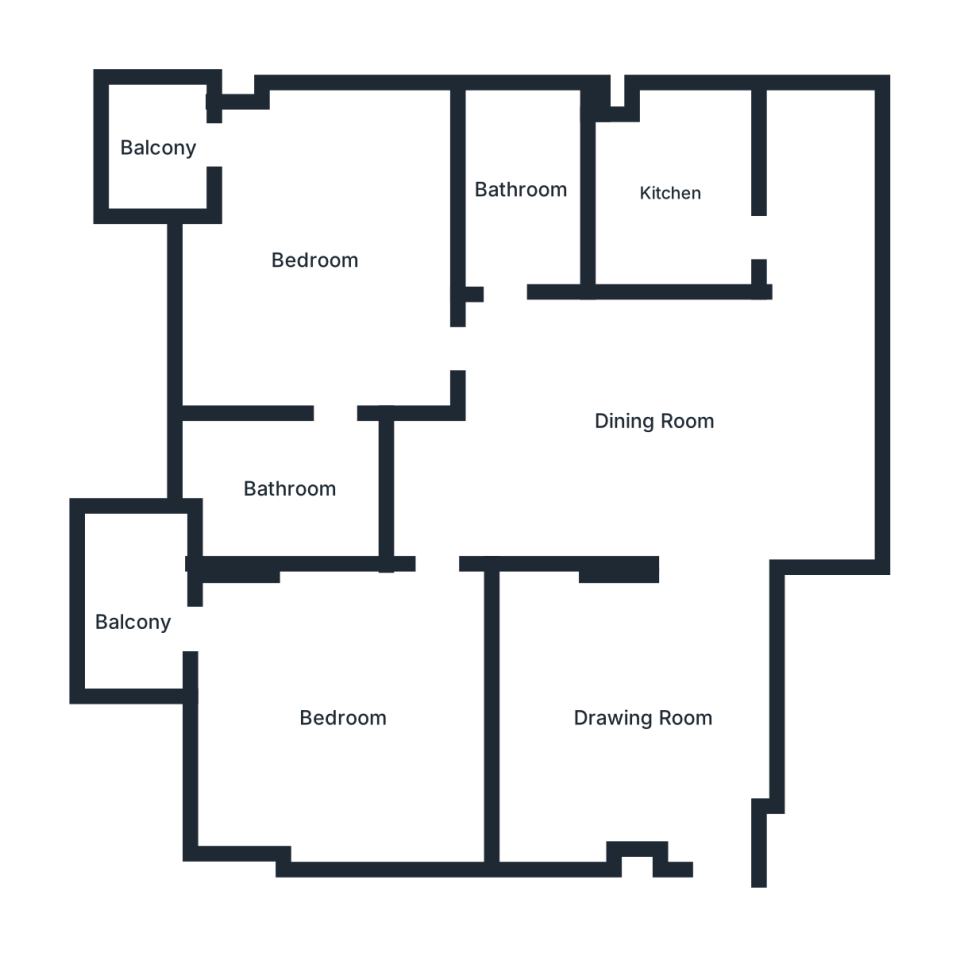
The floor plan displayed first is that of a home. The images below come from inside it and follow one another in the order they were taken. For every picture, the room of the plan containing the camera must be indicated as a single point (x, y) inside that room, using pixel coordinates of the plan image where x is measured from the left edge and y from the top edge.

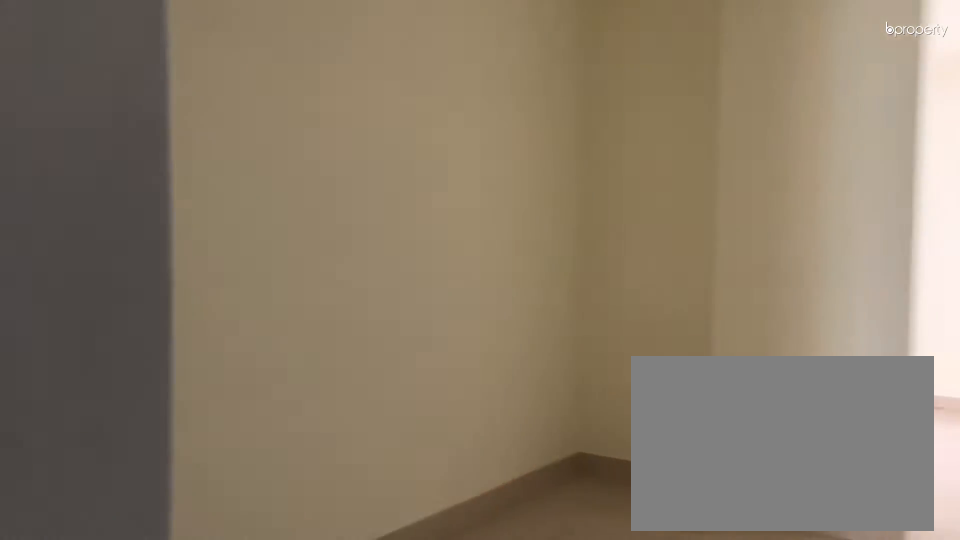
(642, 723)
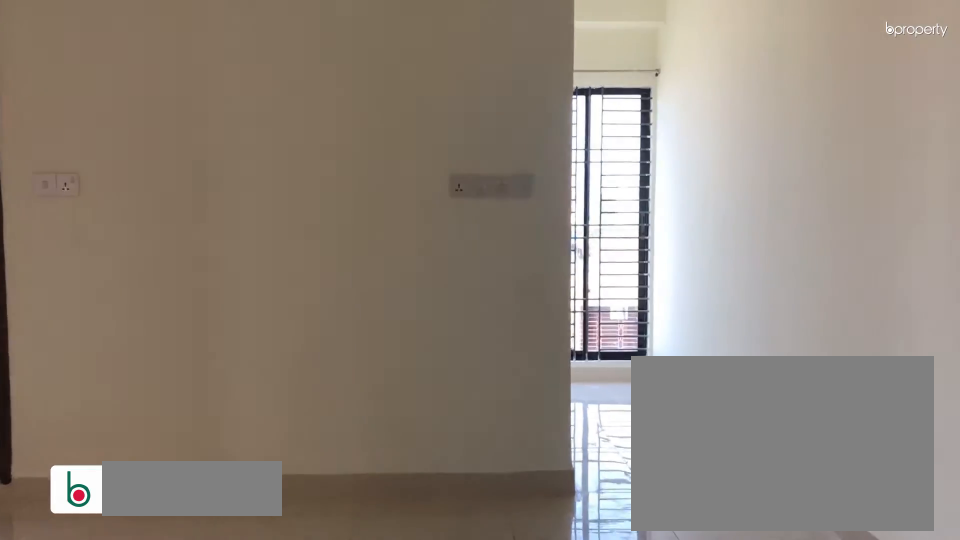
(653, 424)
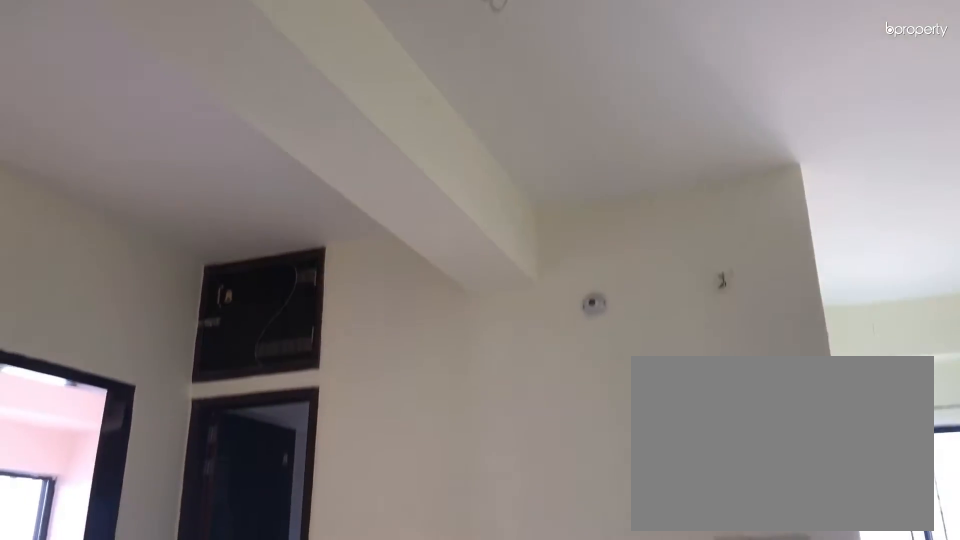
(653, 423)
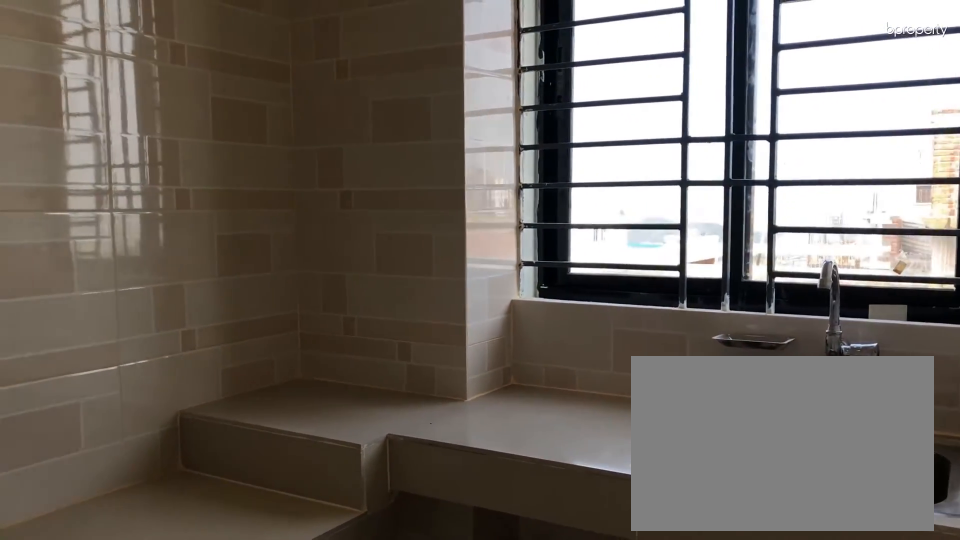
(672, 194)
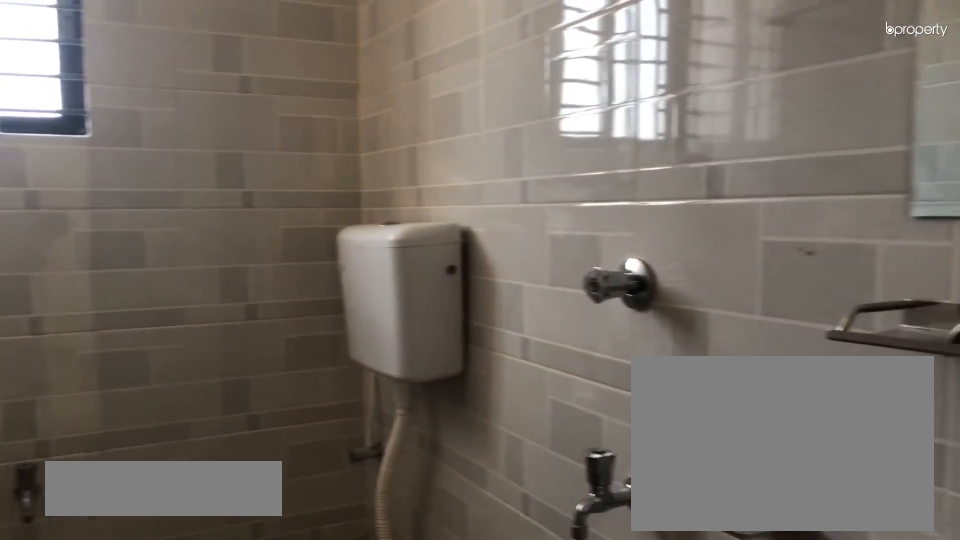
(522, 187)
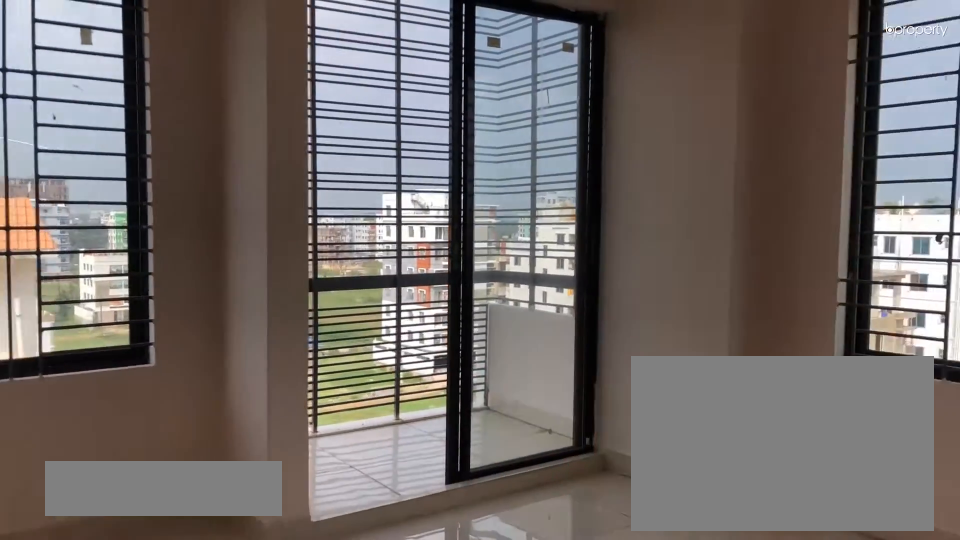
(311, 262)
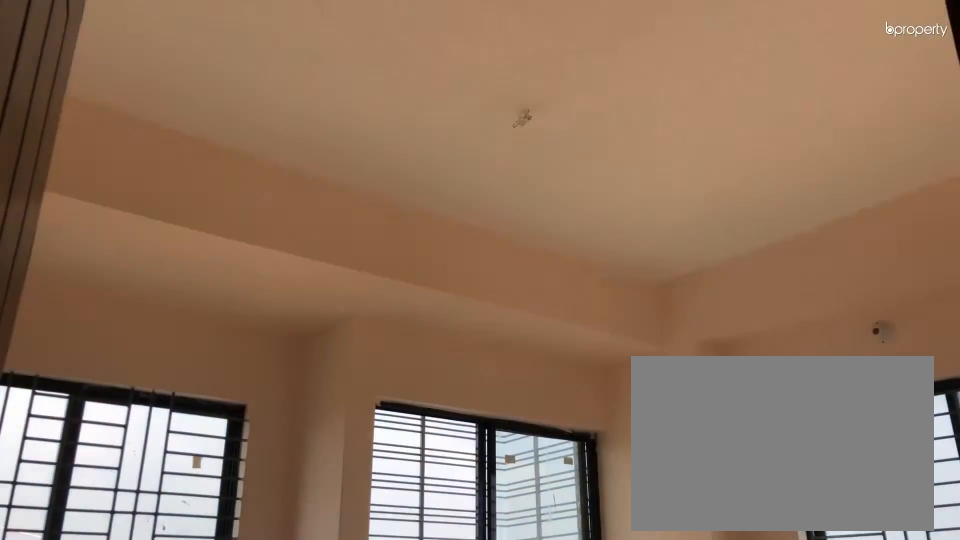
(311, 262)
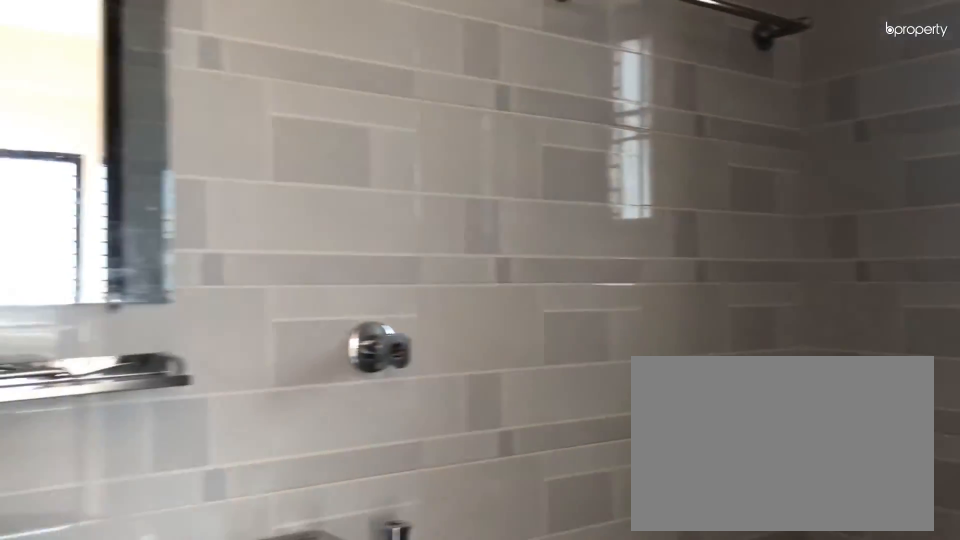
(293, 492)
